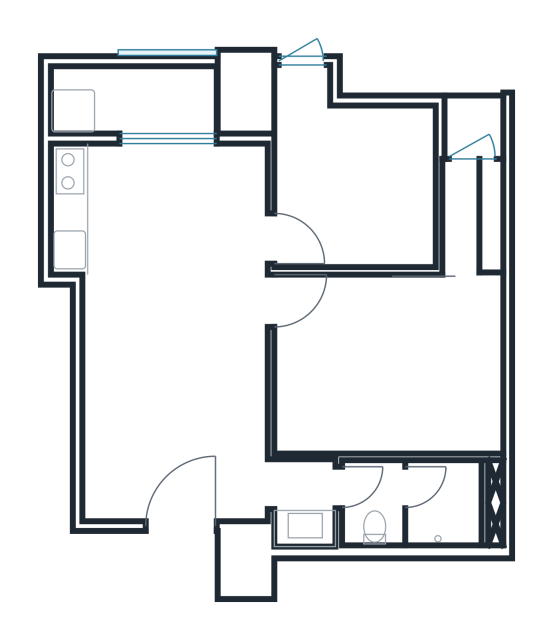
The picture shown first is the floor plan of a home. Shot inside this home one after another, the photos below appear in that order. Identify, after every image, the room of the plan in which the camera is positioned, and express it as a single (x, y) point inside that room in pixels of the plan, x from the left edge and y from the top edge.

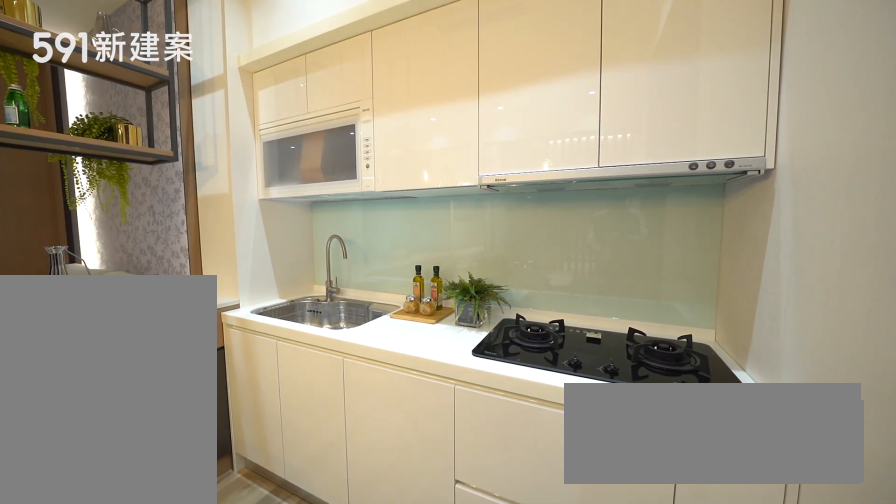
(88, 212)
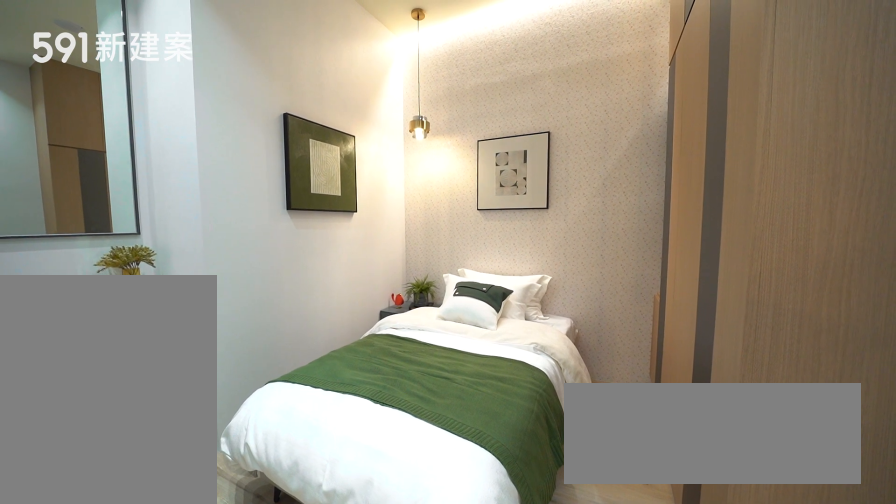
(358, 183)
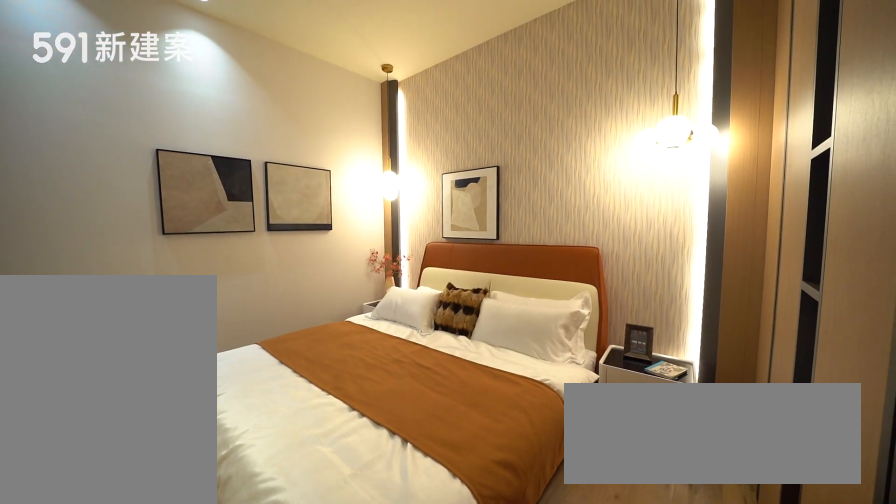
(389, 360)
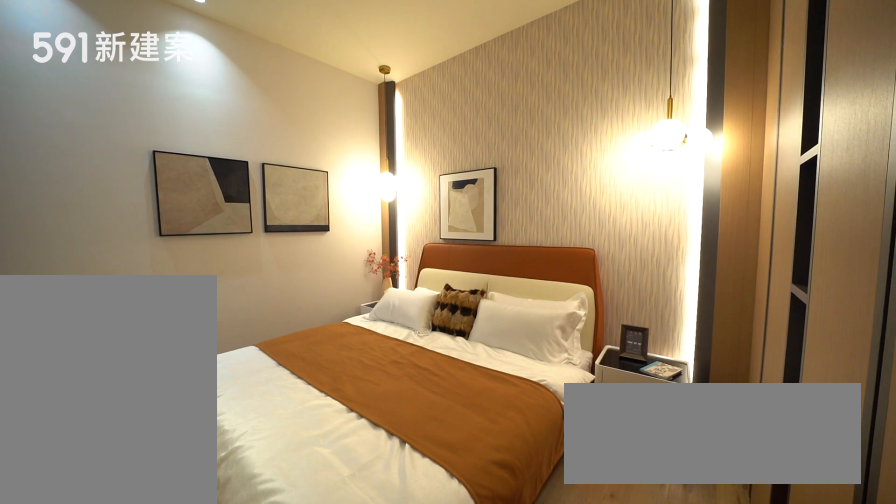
(389, 360)
